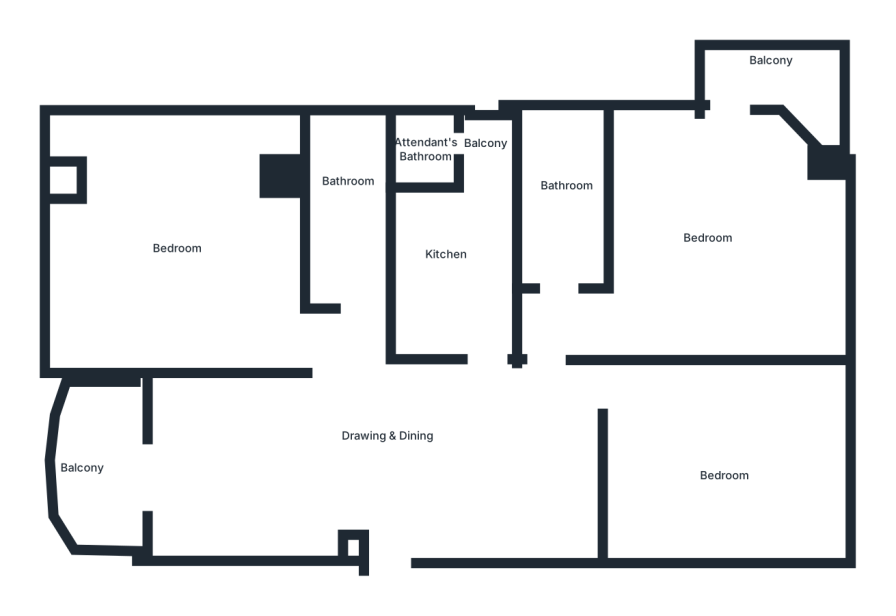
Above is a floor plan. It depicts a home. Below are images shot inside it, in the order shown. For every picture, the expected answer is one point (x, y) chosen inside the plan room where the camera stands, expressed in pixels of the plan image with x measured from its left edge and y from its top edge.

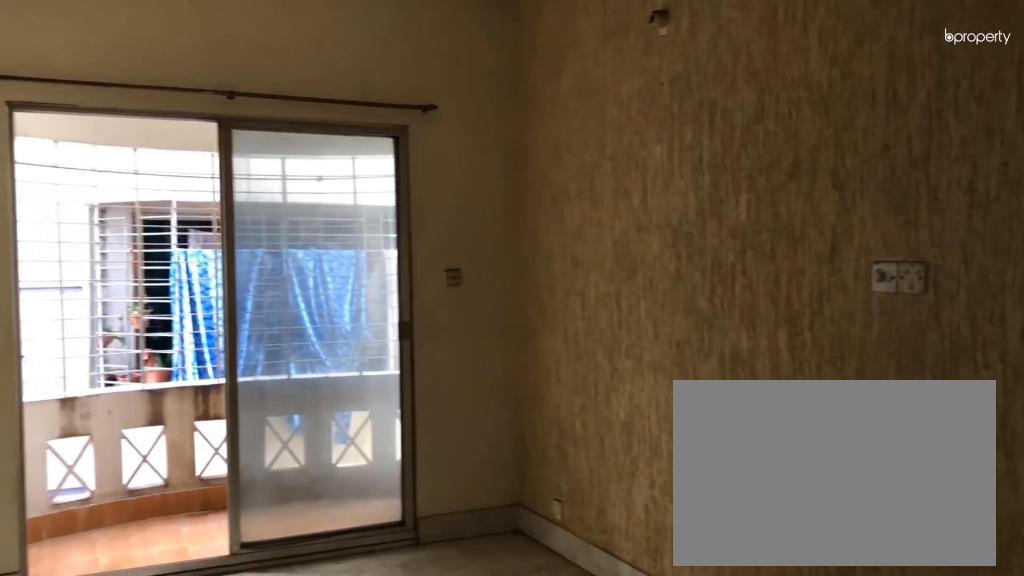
(394, 433)
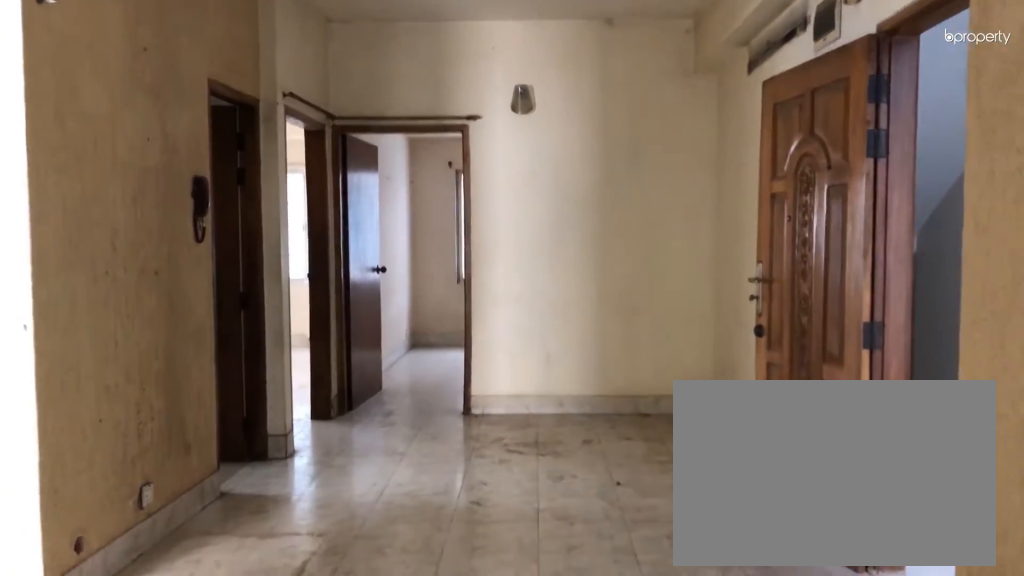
(394, 433)
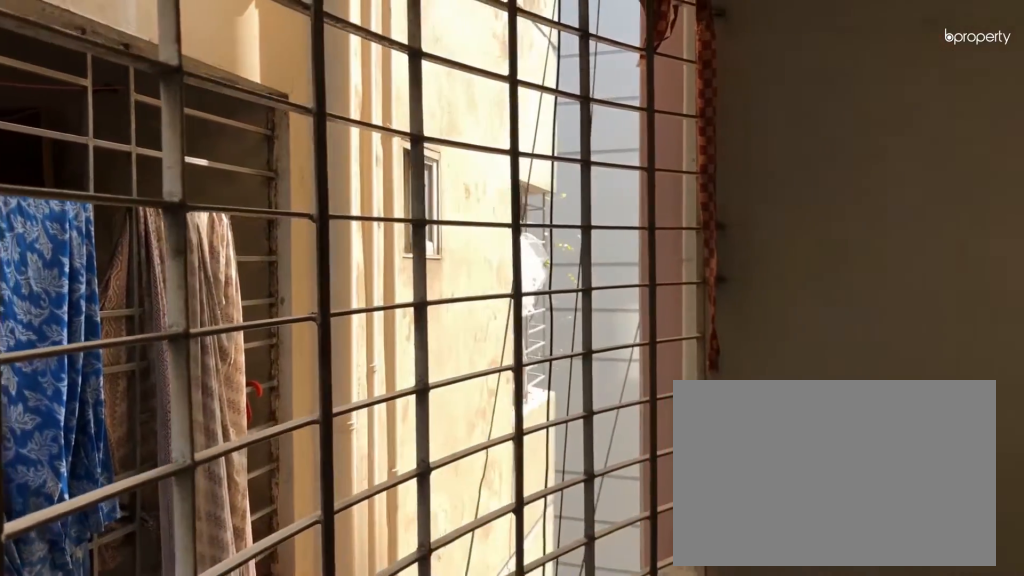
(86, 457)
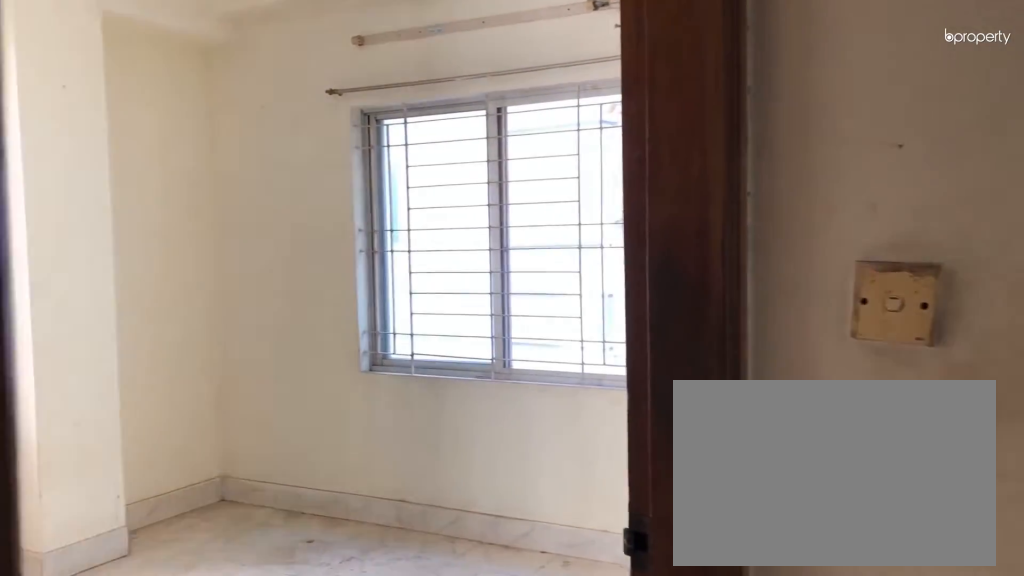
(248, 319)
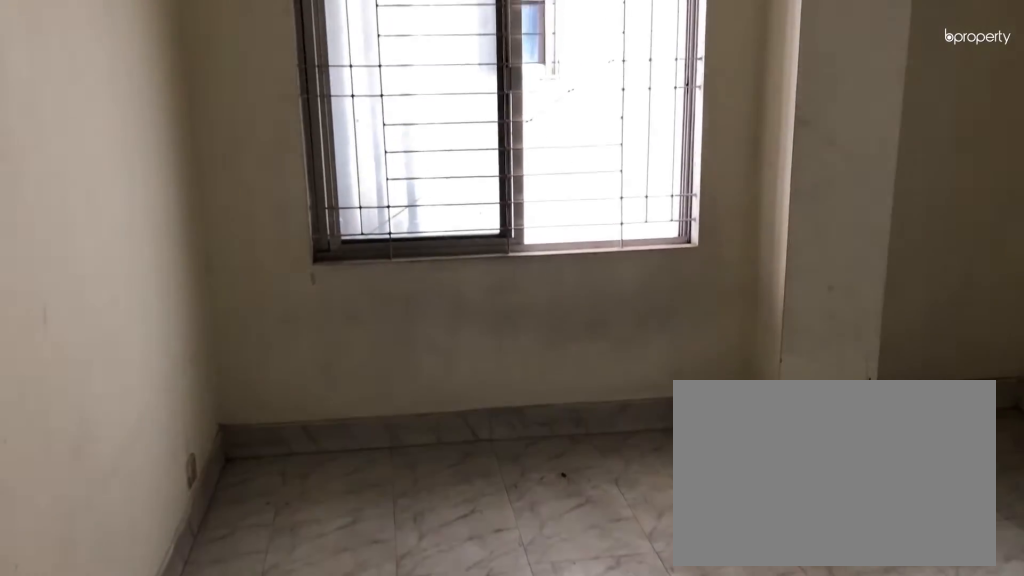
(169, 248)
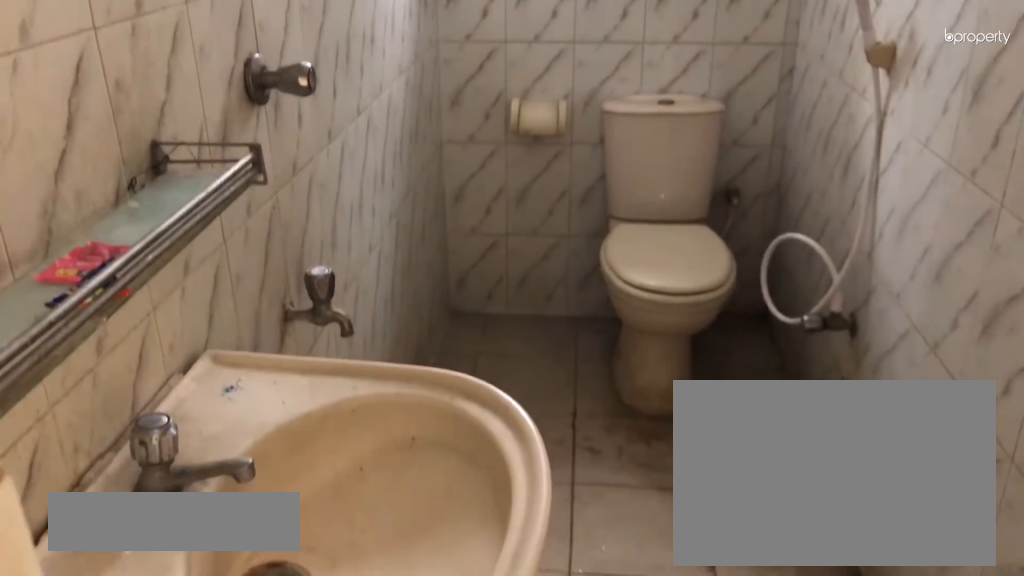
(349, 198)
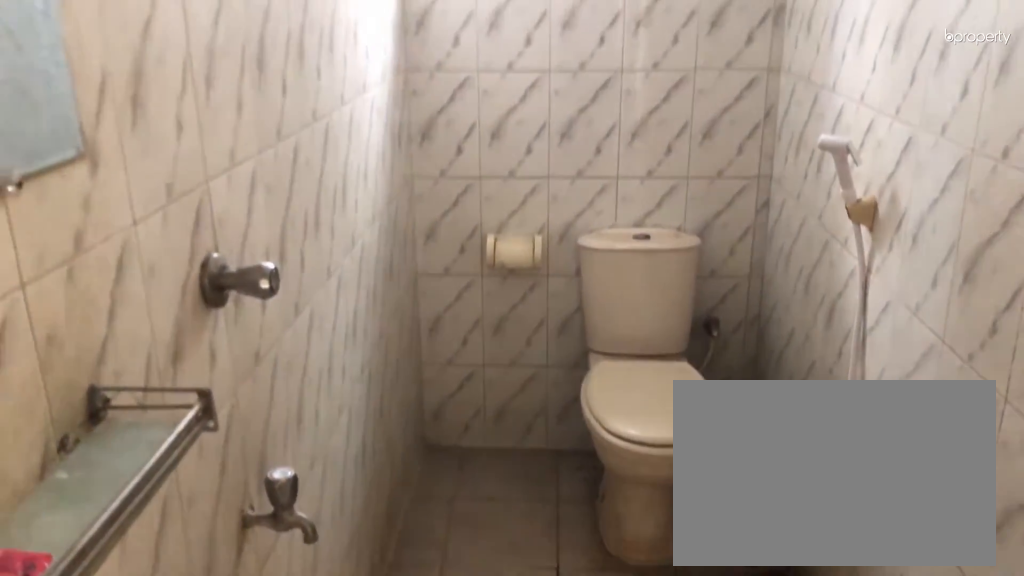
(349, 198)
